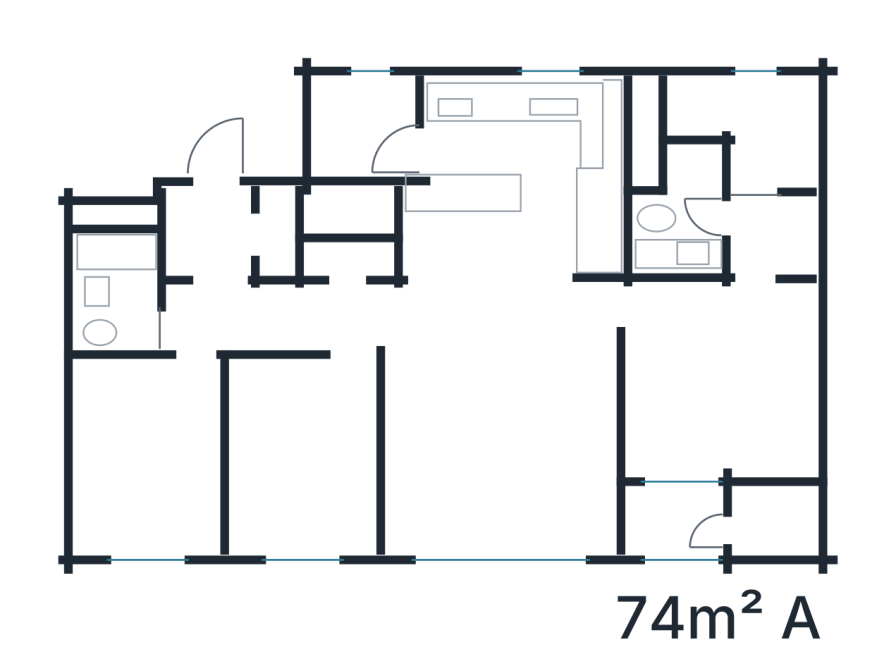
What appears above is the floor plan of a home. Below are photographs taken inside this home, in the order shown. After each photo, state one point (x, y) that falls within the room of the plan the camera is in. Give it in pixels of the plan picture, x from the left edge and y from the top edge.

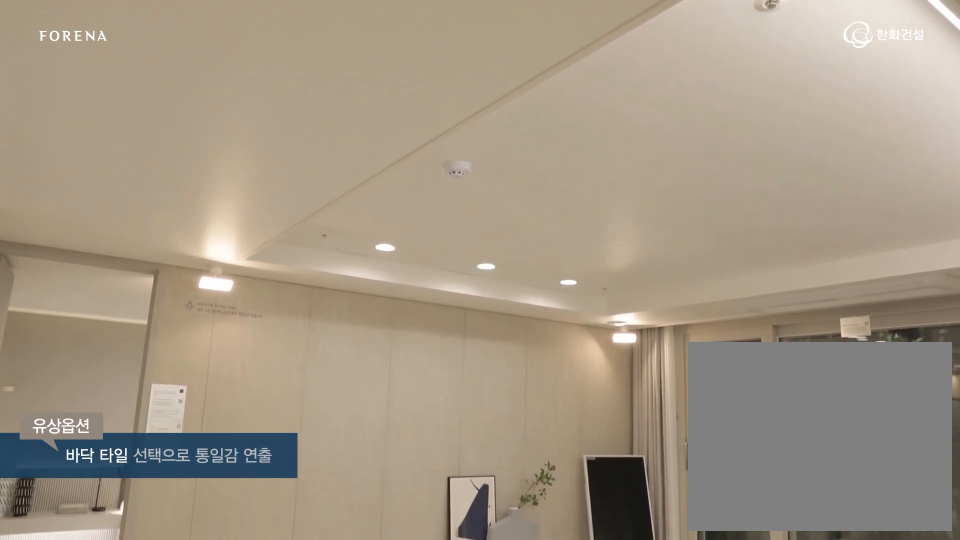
(508, 432)
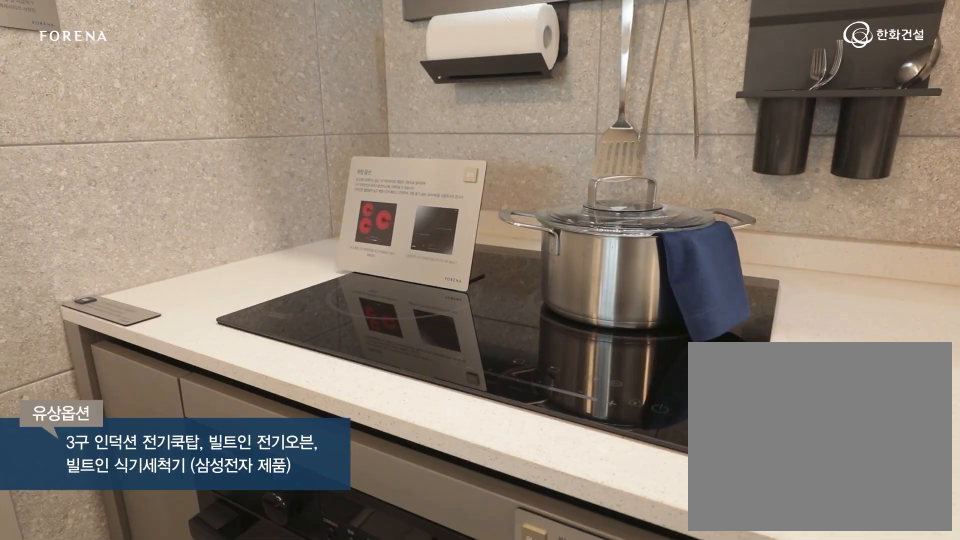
(492, 251)
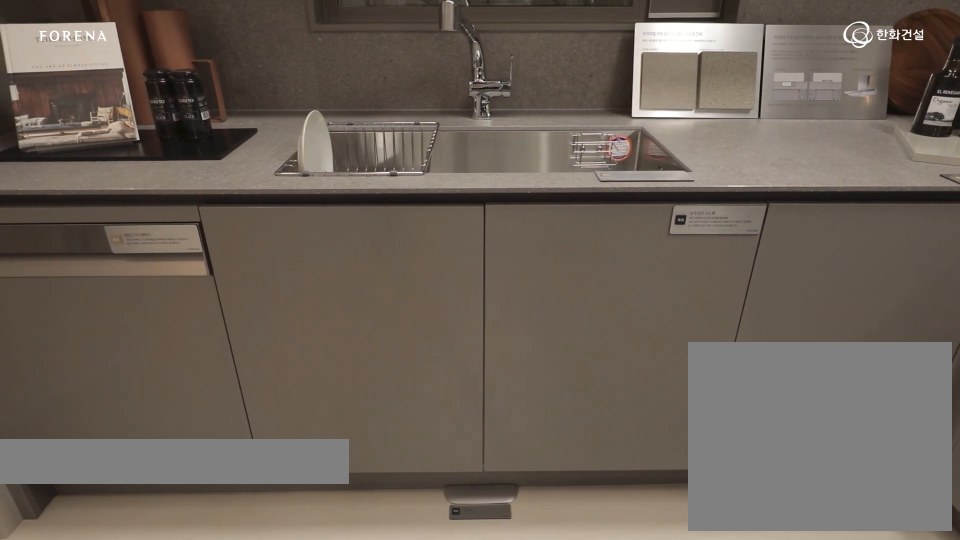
(492, 251)
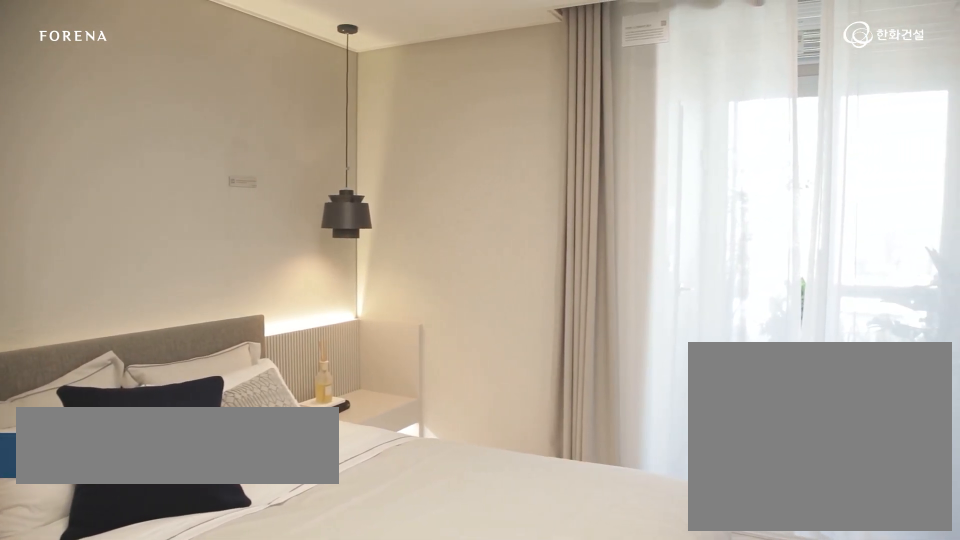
(723, 368)
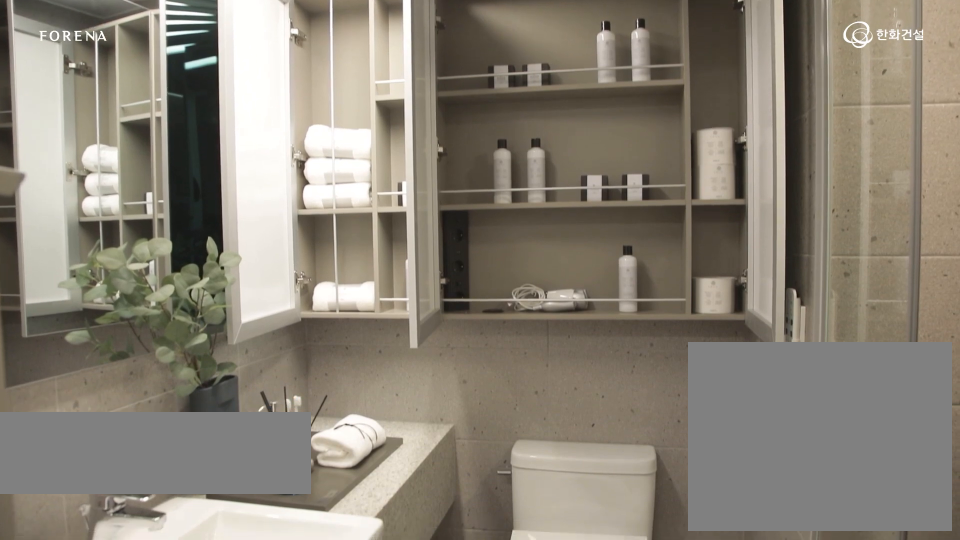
(711, 219)
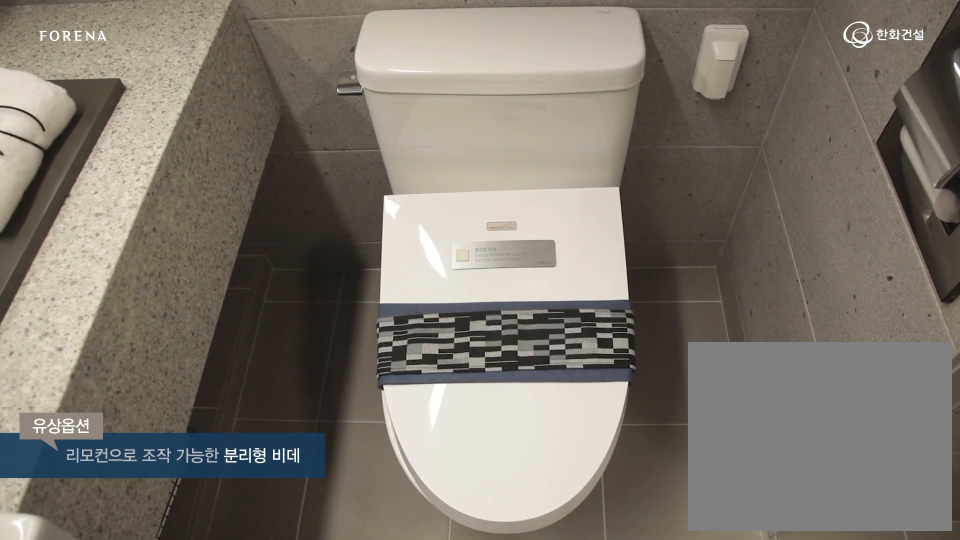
(711, 219)
